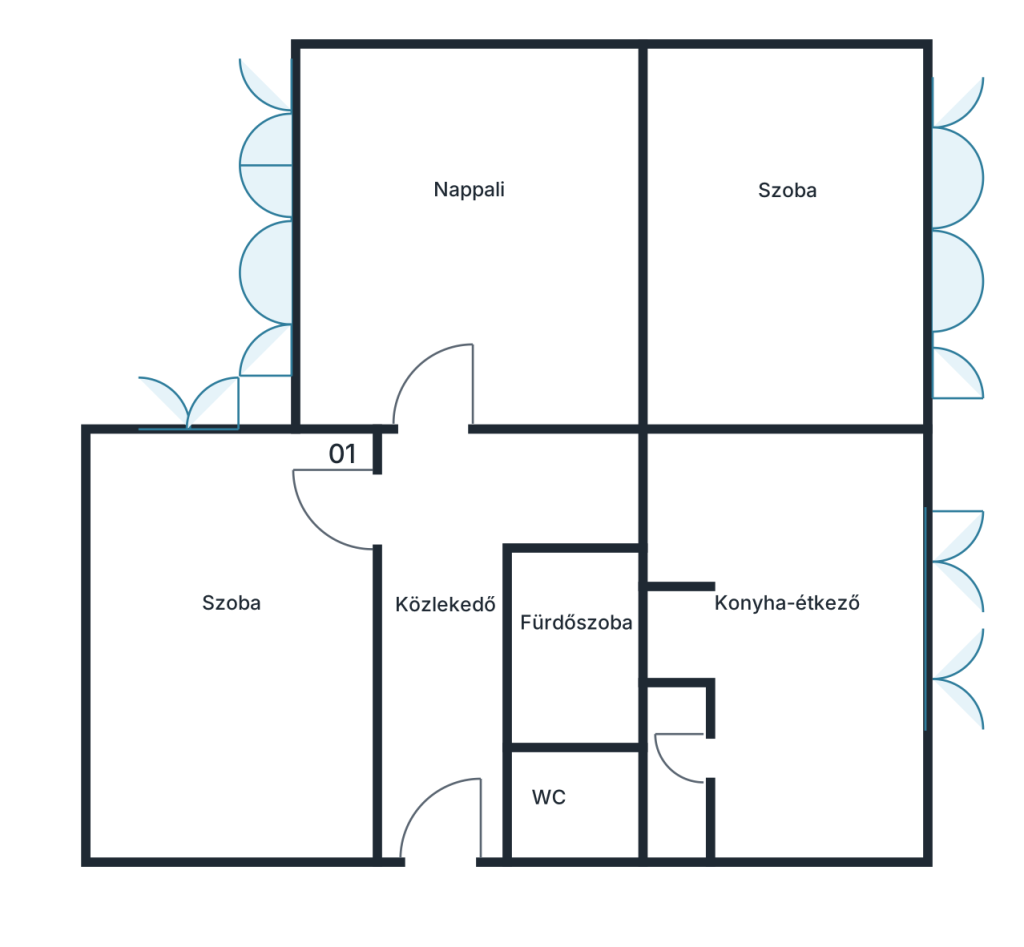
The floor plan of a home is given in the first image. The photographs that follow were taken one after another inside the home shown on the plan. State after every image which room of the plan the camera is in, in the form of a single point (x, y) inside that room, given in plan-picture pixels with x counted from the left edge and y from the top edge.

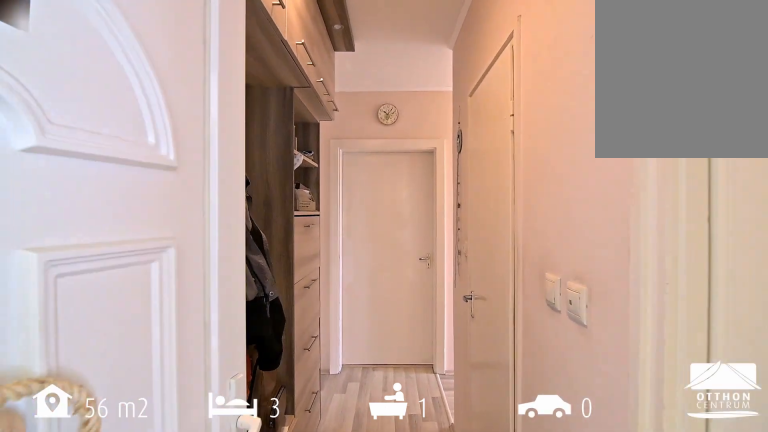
(449, 811)
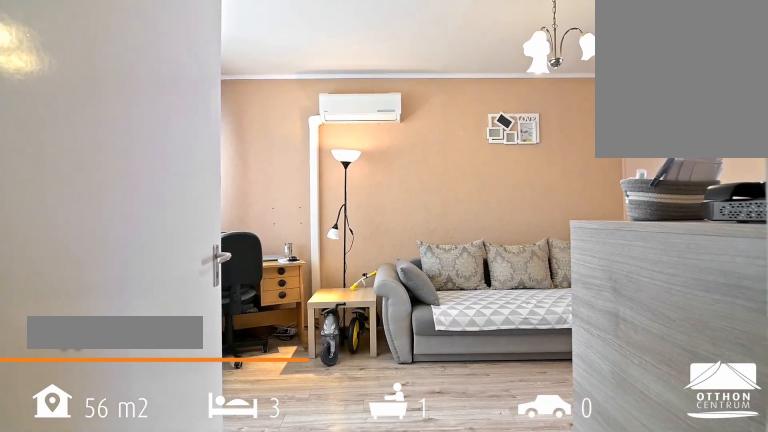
(472, 268)
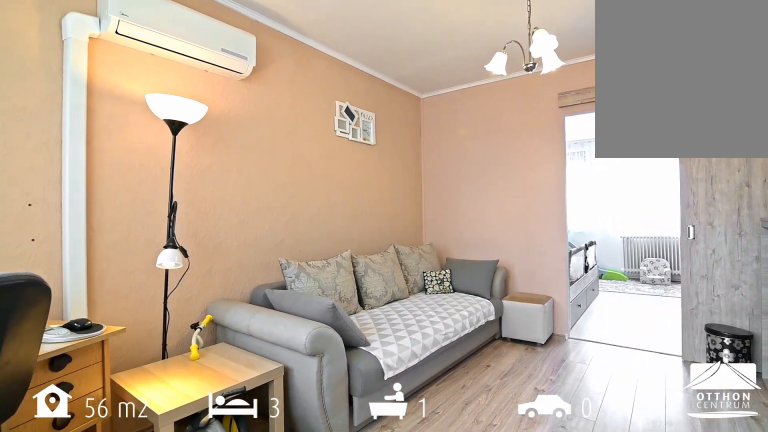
(472, 268)
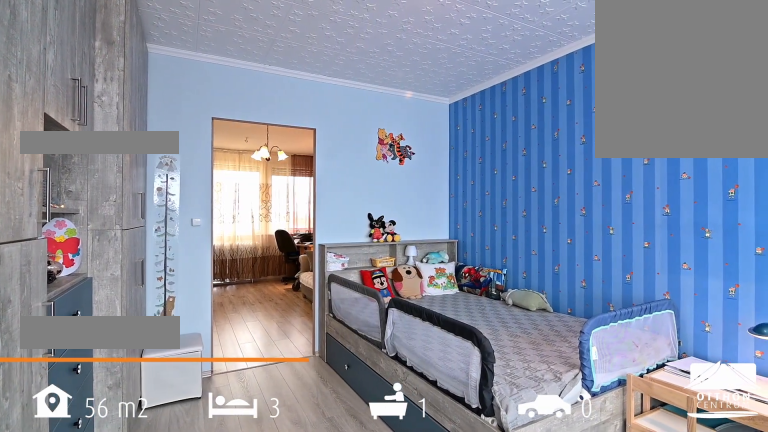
(802, 269)
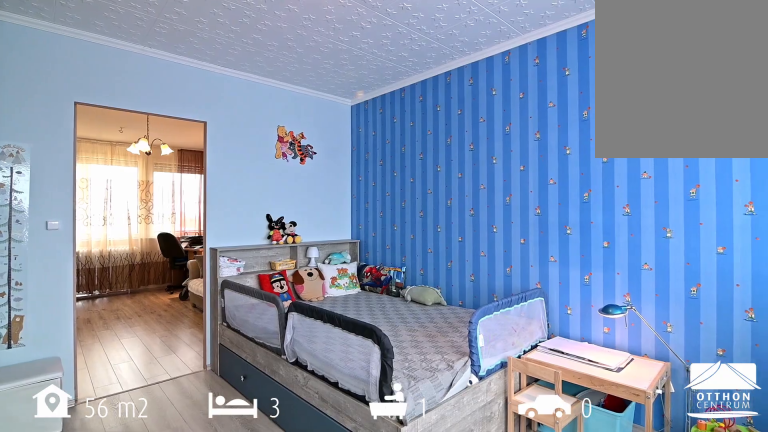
(802, 269)
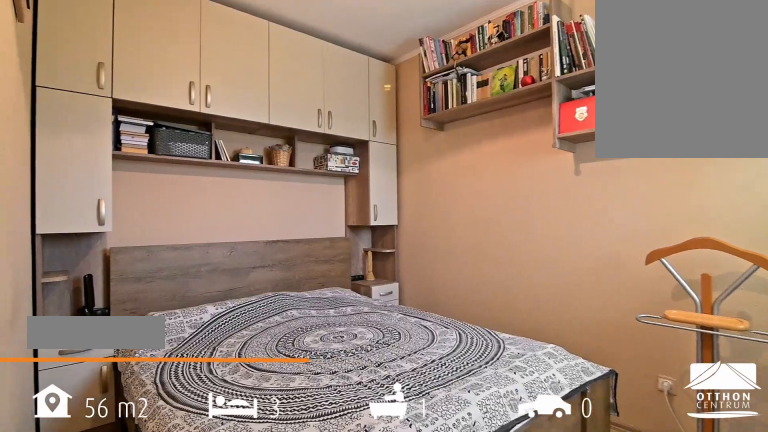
(236, 693)
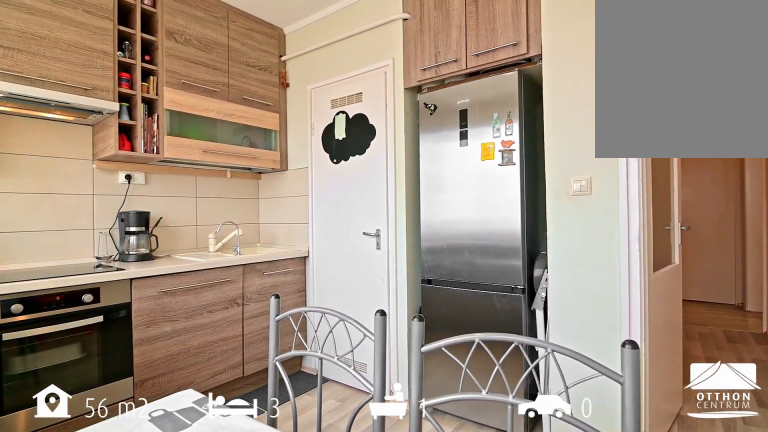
(802, 717)
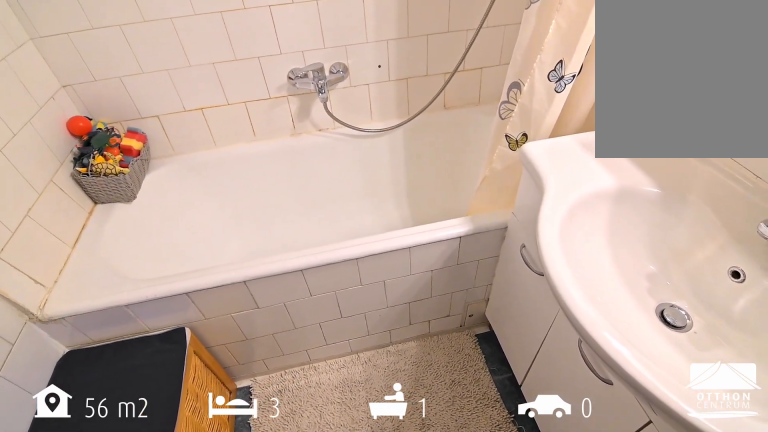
(566, 646)
